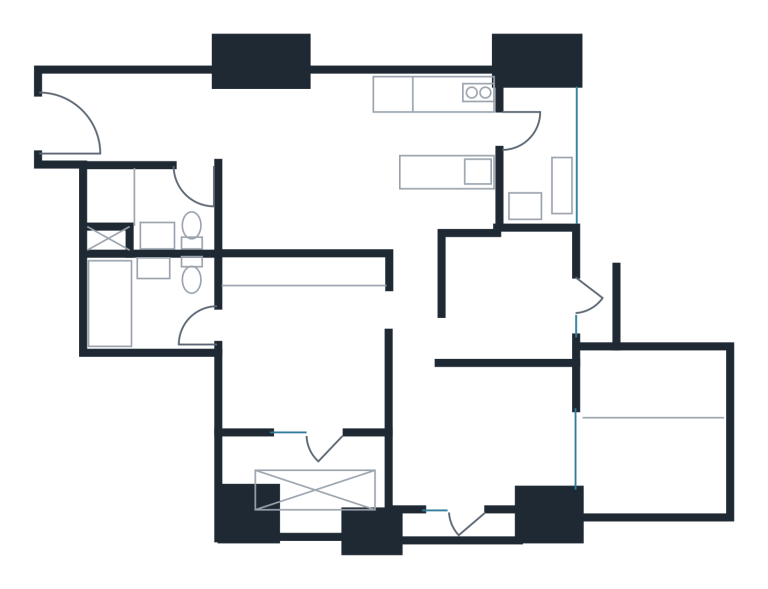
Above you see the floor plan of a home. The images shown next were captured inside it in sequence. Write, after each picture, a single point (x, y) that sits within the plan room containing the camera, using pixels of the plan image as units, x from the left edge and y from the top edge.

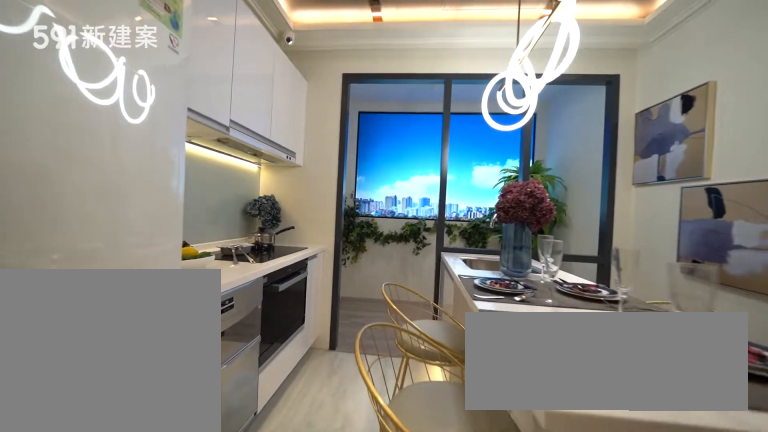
(434, 155)
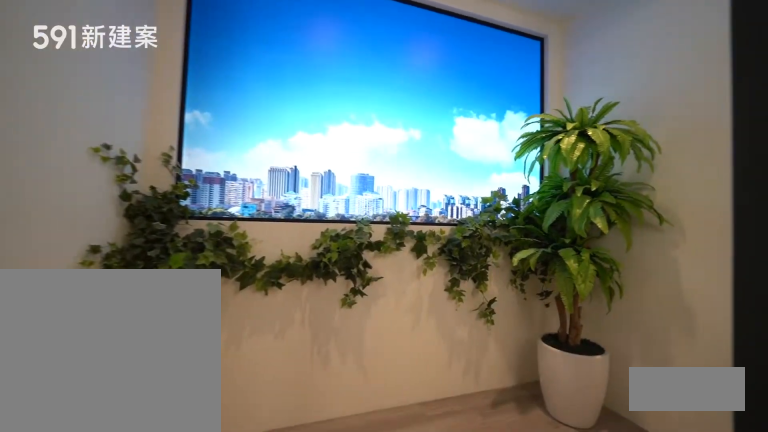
(543, 158)
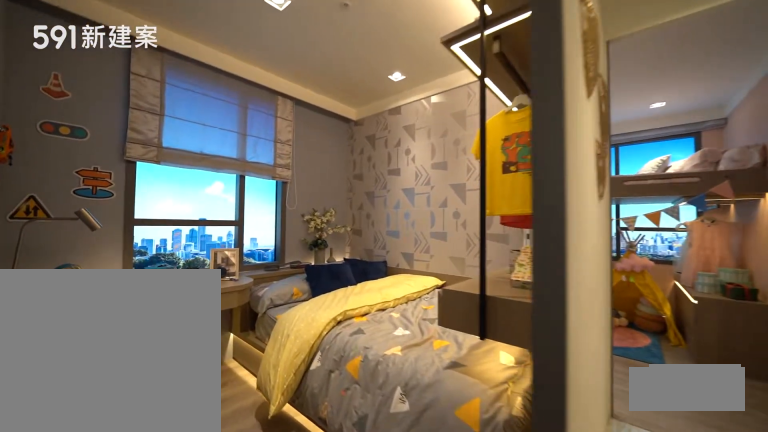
(513, 297)
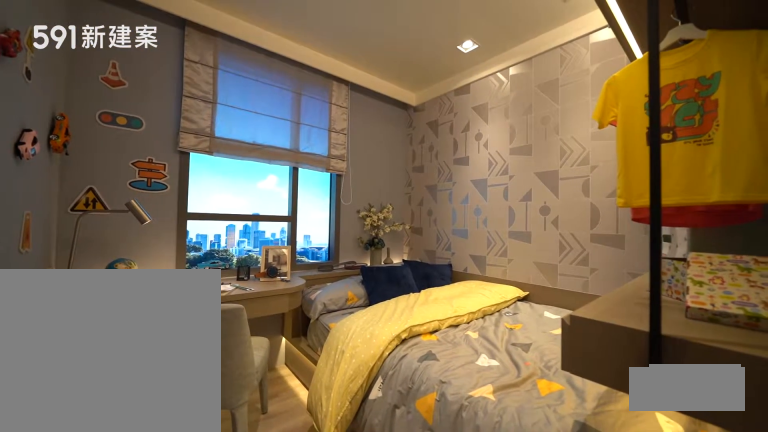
(513, 297)
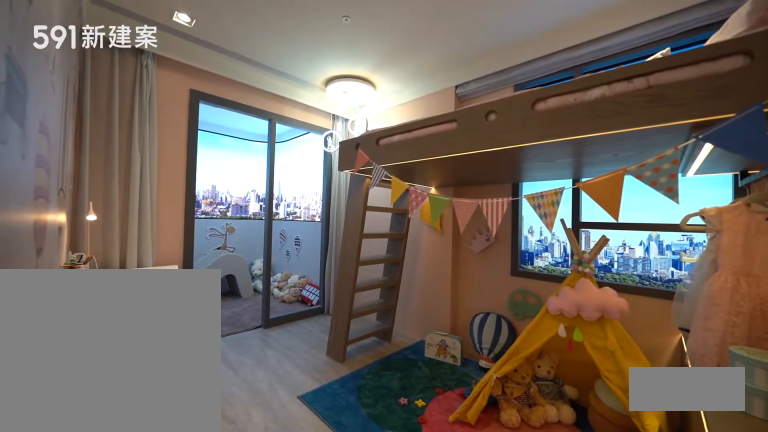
(484, 439)
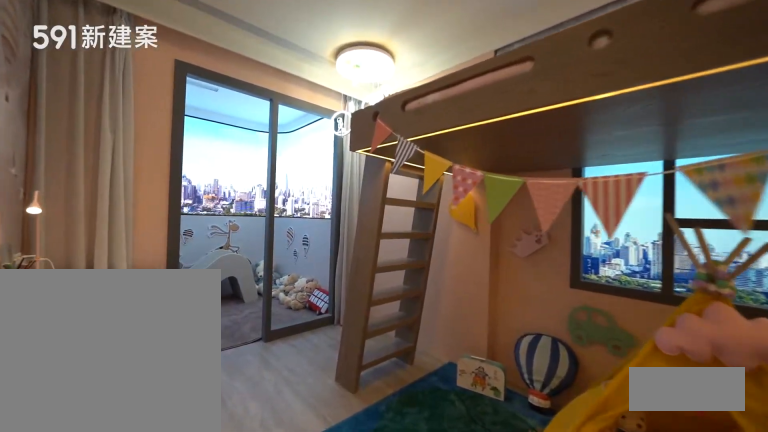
(484, 439)
